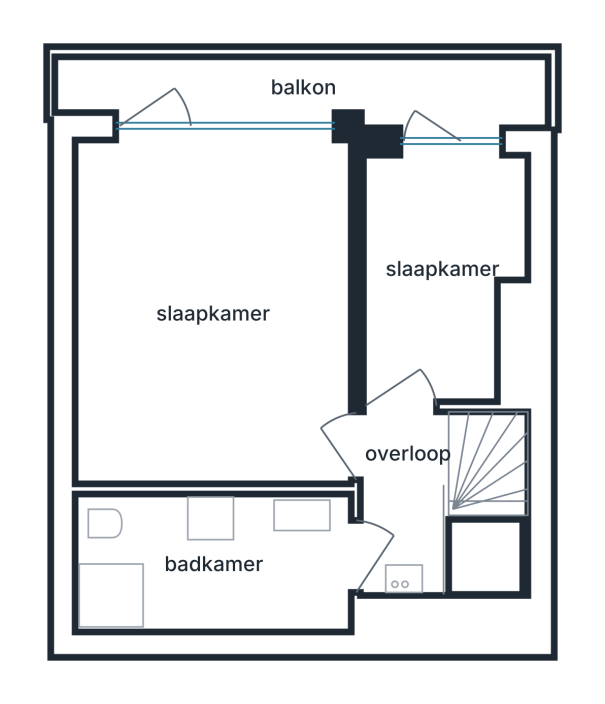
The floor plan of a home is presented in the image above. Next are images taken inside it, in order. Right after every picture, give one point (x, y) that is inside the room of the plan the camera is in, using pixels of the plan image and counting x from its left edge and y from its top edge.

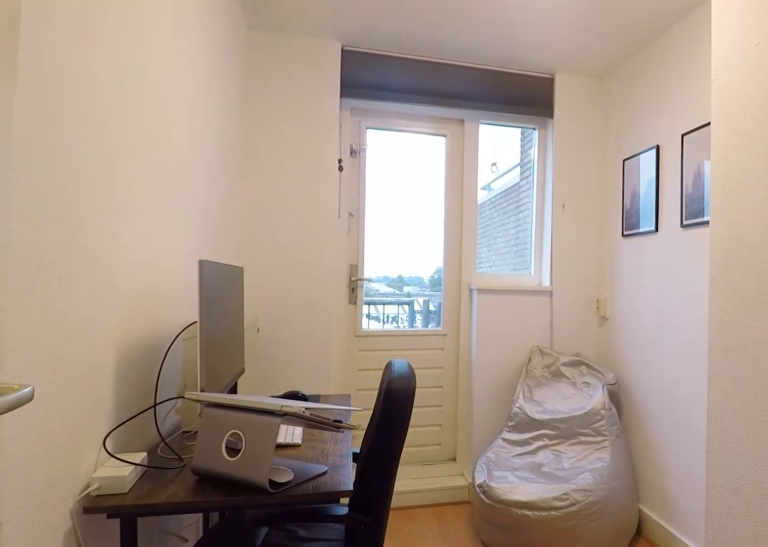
(438, 271)
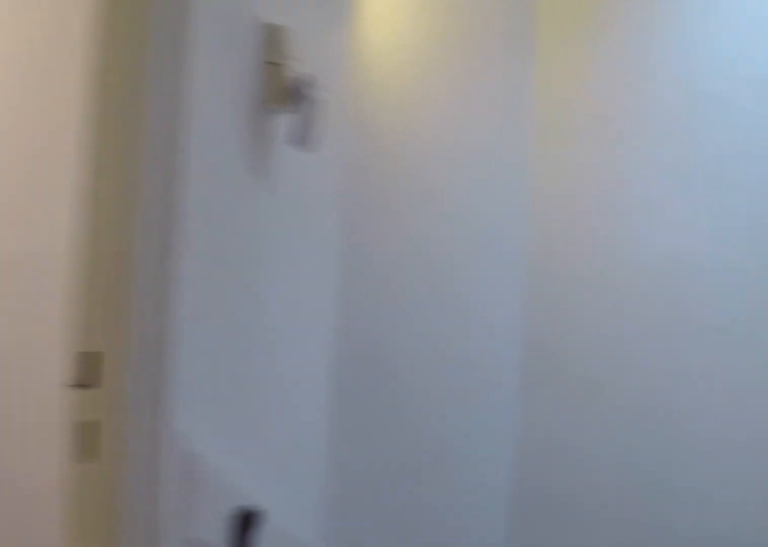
(402, 503)
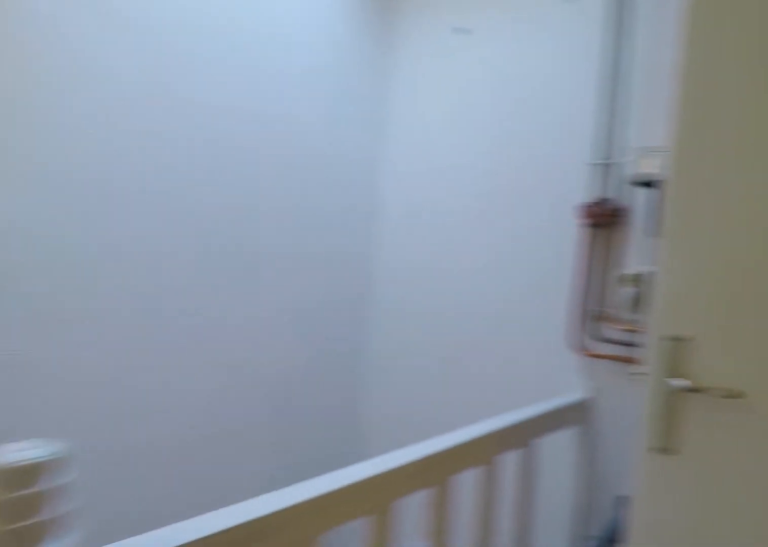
(402, 503)
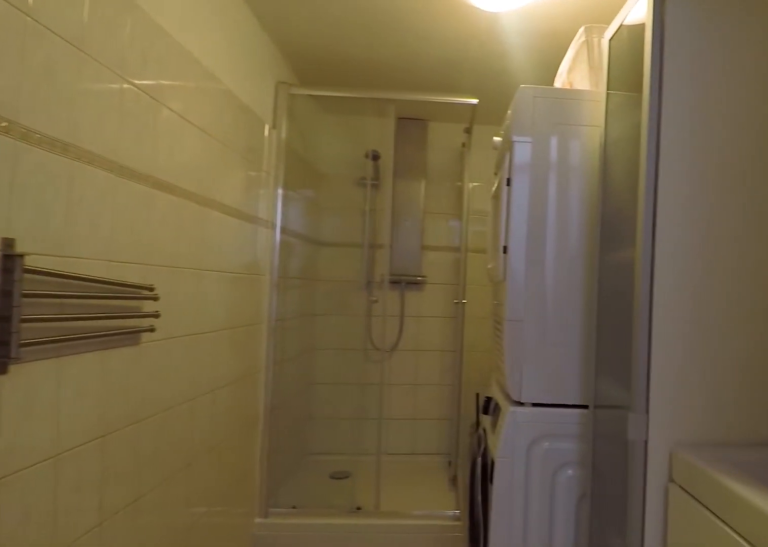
(213, 562)
